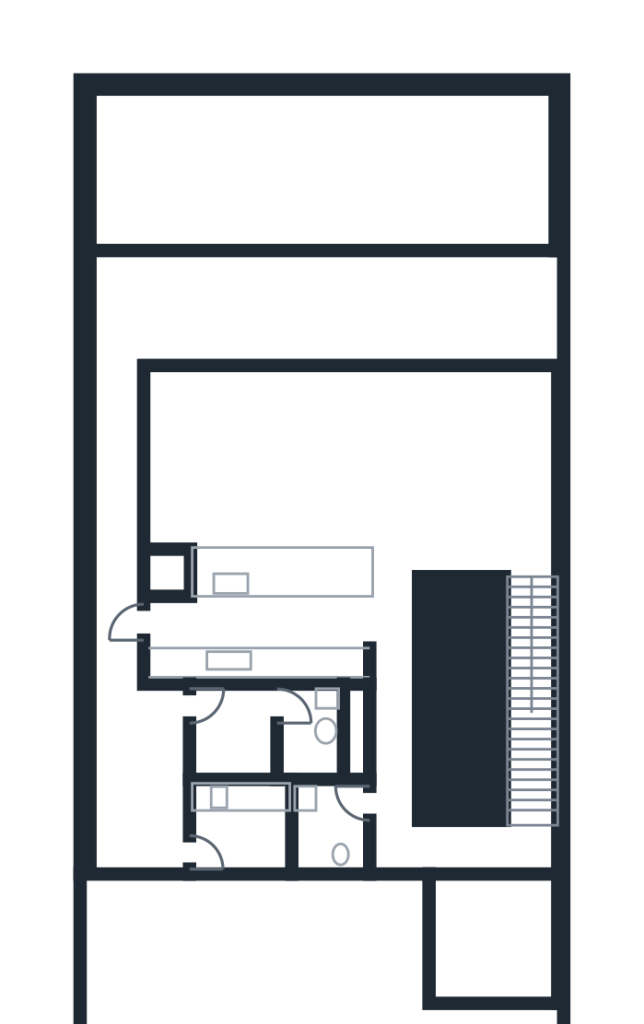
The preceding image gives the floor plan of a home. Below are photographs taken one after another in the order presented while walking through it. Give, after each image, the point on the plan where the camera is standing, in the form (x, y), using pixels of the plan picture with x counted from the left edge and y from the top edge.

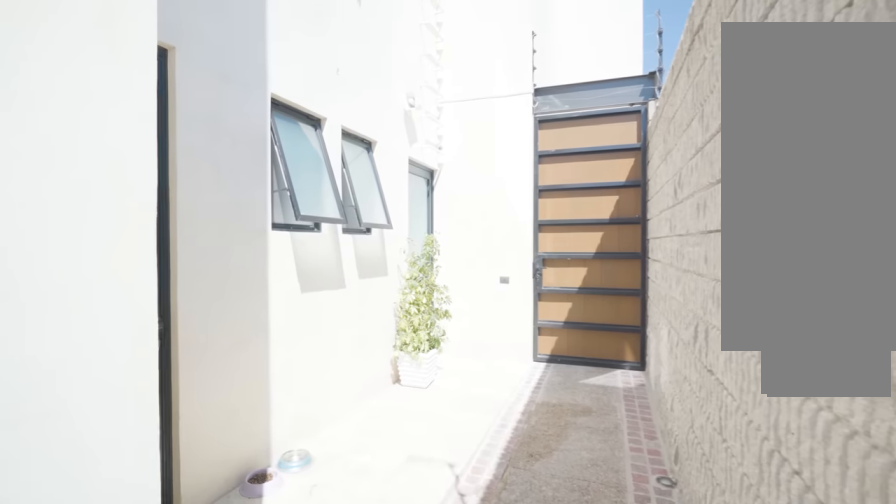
(118, 618)
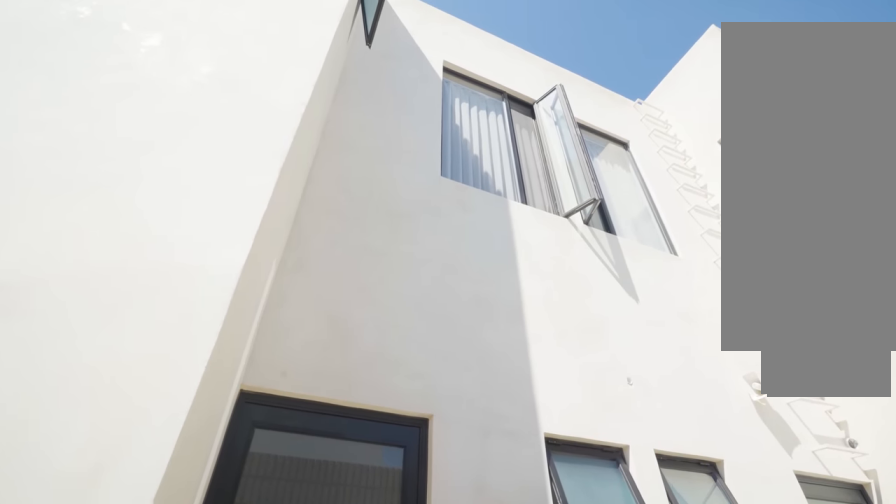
(119, 735)
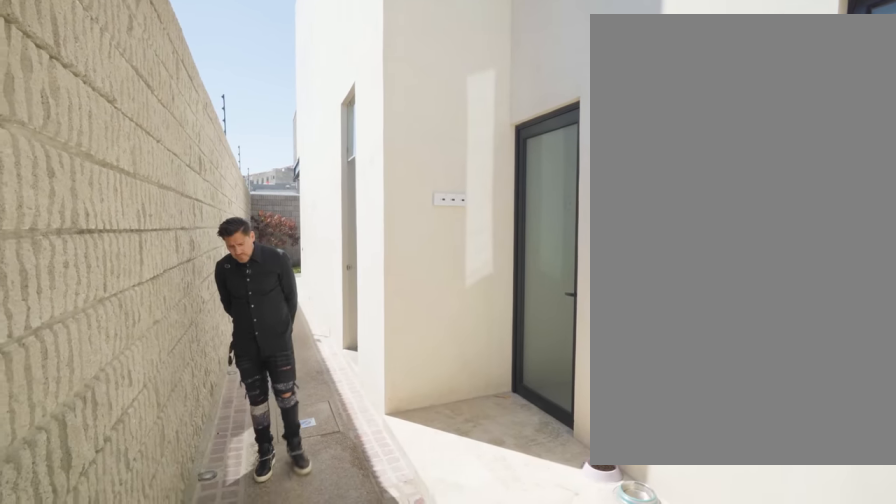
(136, 831)
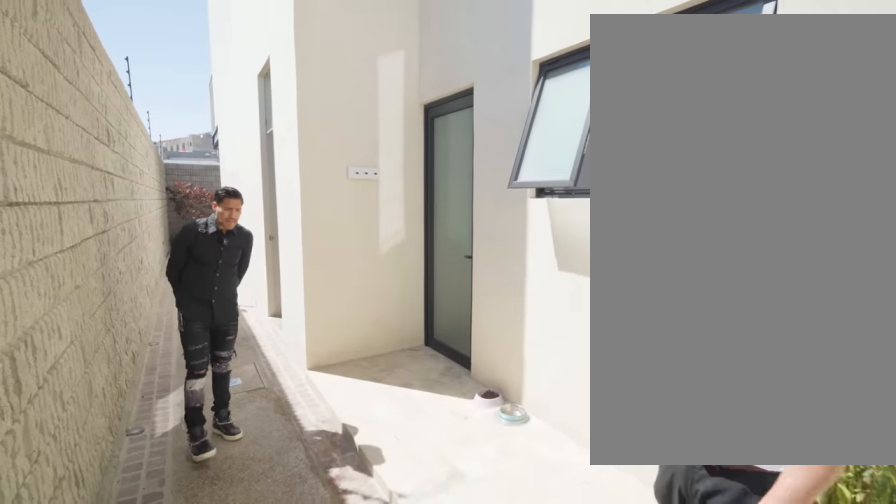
(132, 834)
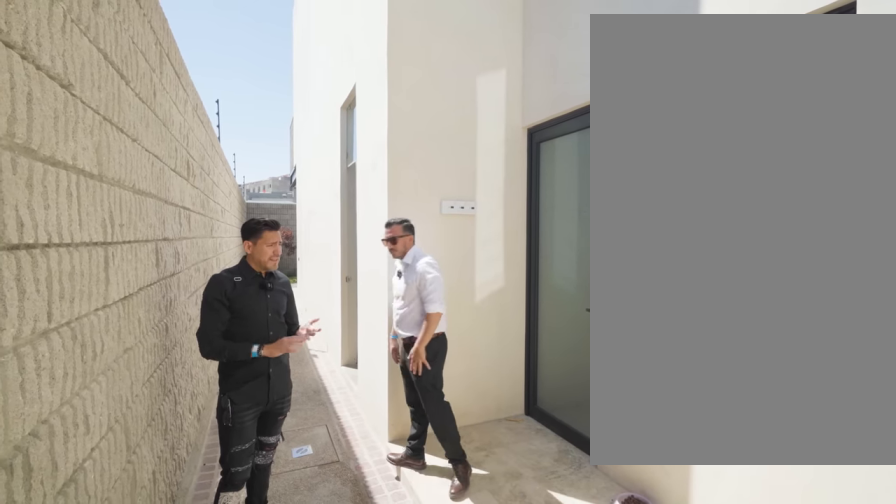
(125, 826)
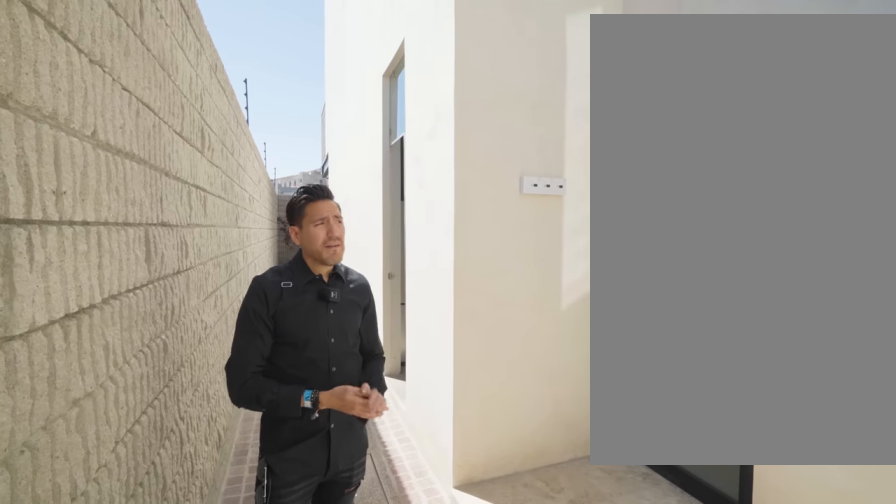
(123, 813)
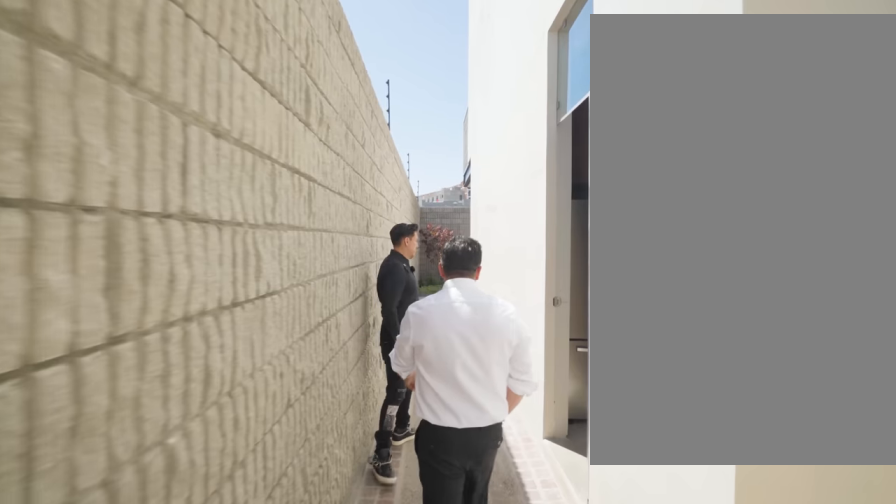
(111, 755)
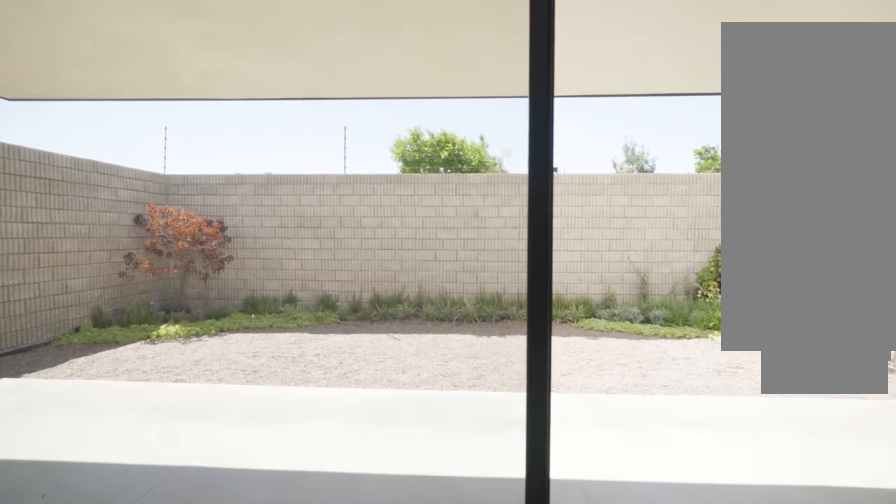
(316, 487)
